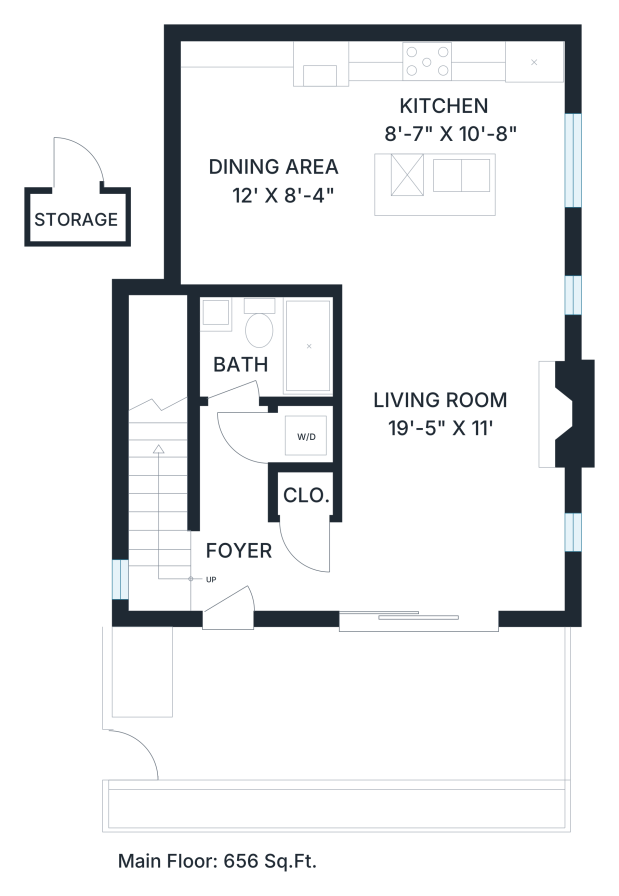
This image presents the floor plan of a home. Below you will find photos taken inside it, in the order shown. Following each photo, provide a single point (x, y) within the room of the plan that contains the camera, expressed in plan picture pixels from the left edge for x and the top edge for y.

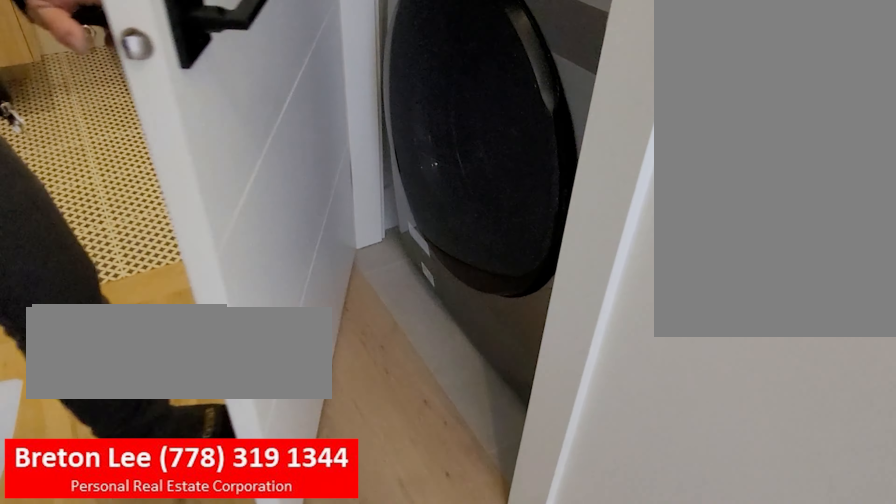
(308, 434)
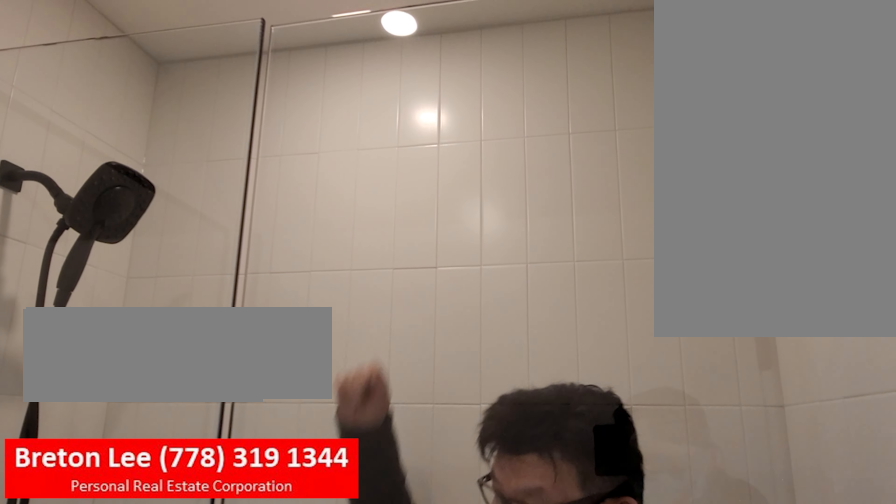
(242, 368)
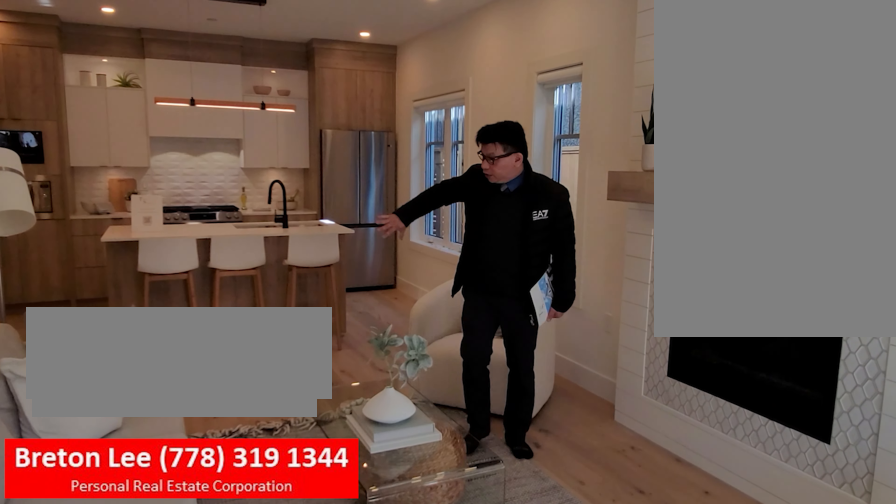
(436, 484)
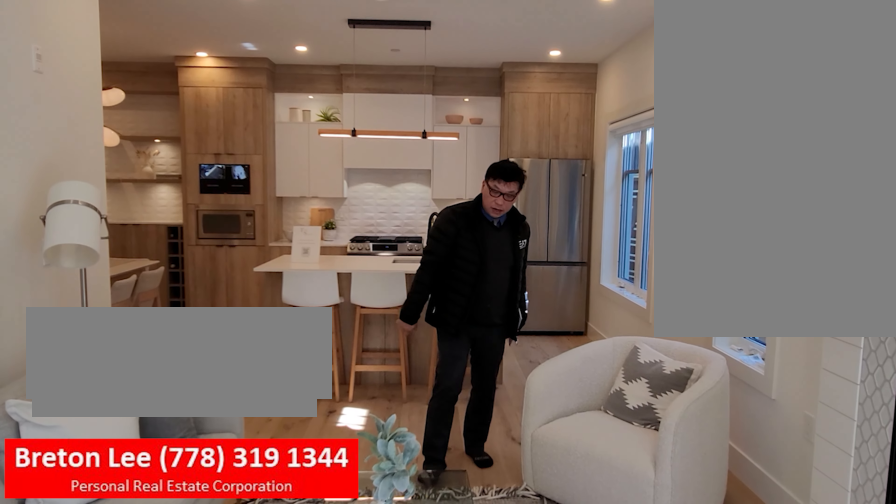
(436, 484)
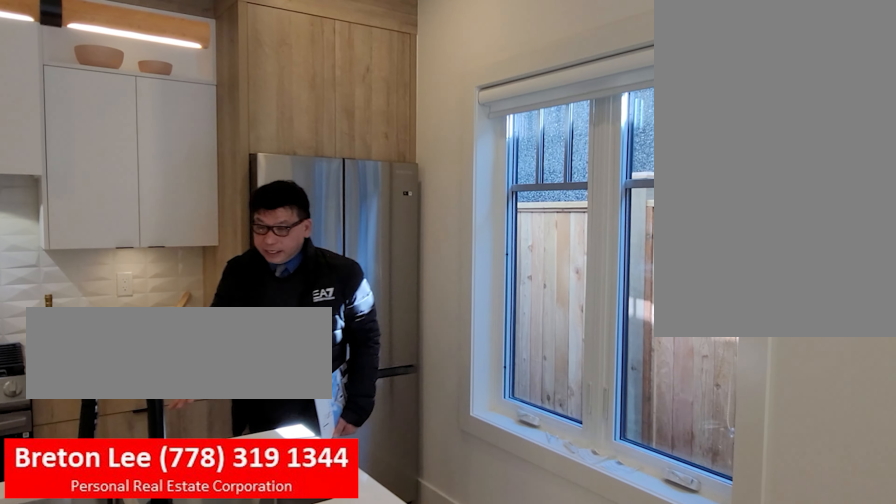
(529, 172)
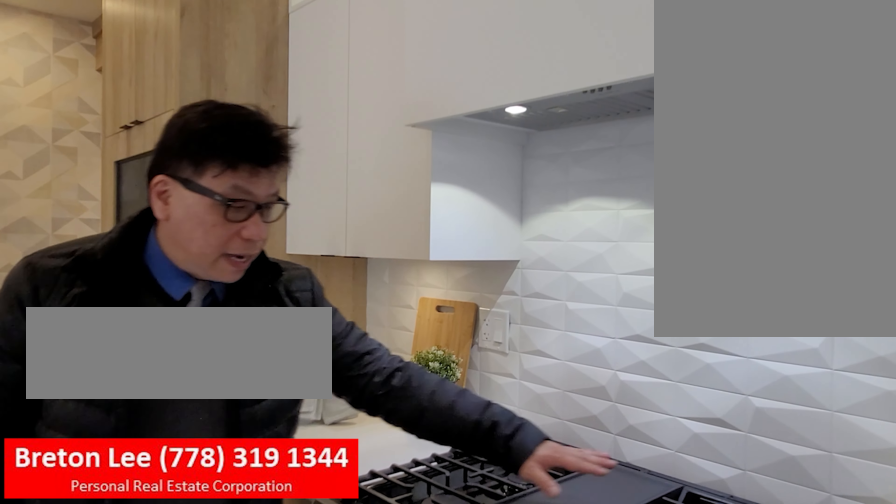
(529, 172)
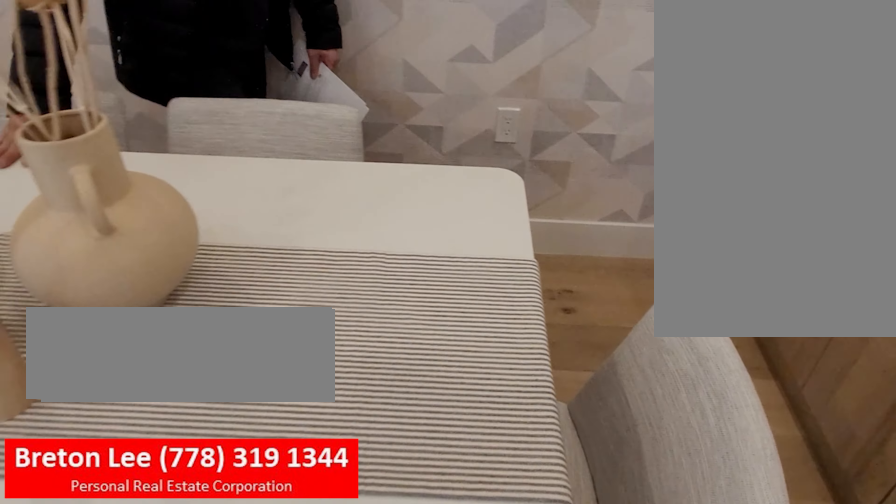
(270, 244)
